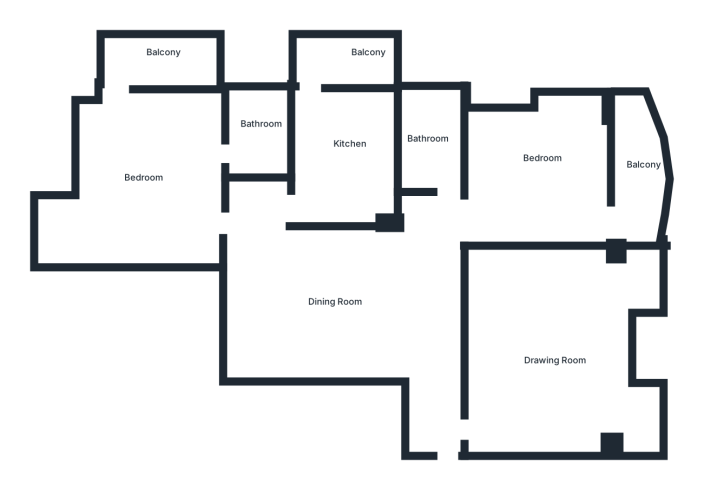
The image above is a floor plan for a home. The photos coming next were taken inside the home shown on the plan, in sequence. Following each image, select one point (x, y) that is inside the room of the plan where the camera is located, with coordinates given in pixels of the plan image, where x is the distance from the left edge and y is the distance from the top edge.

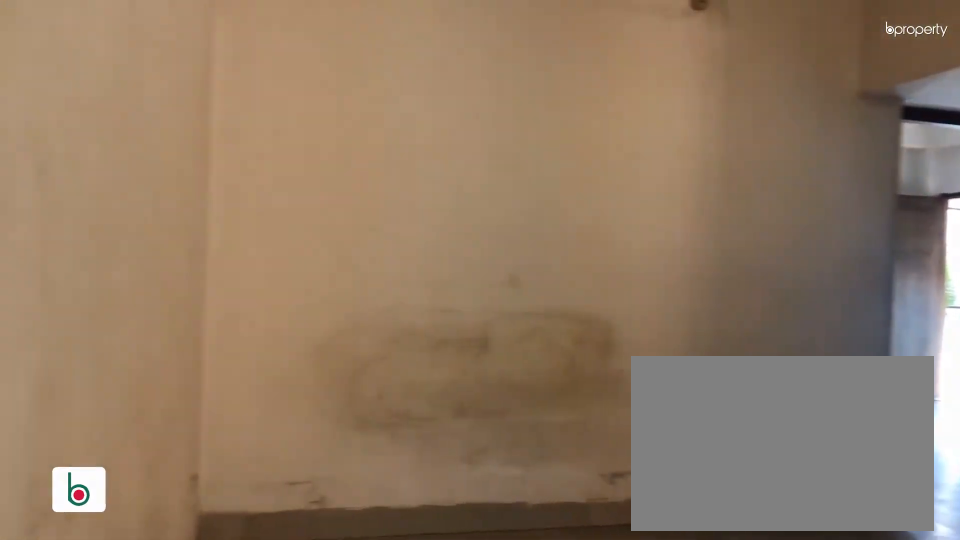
(344, 301)
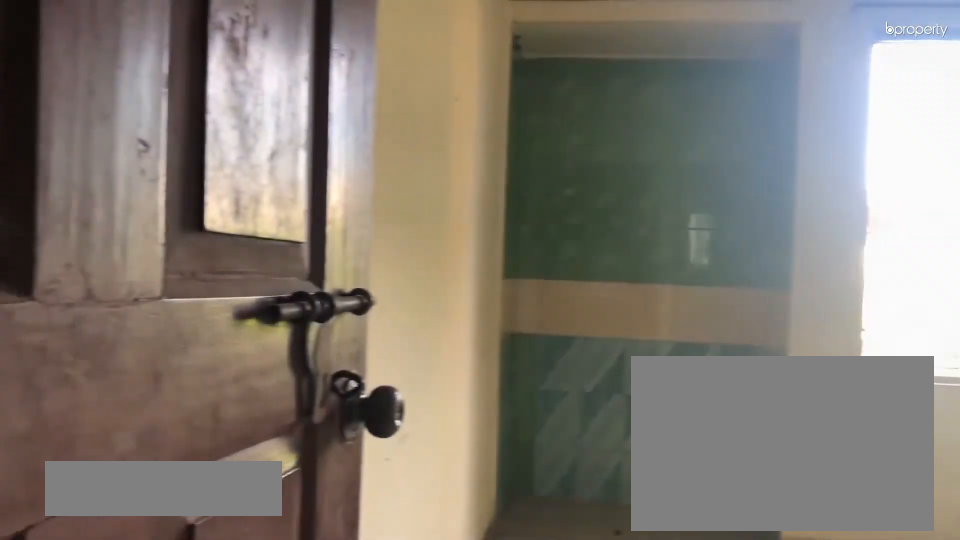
(148, 176)
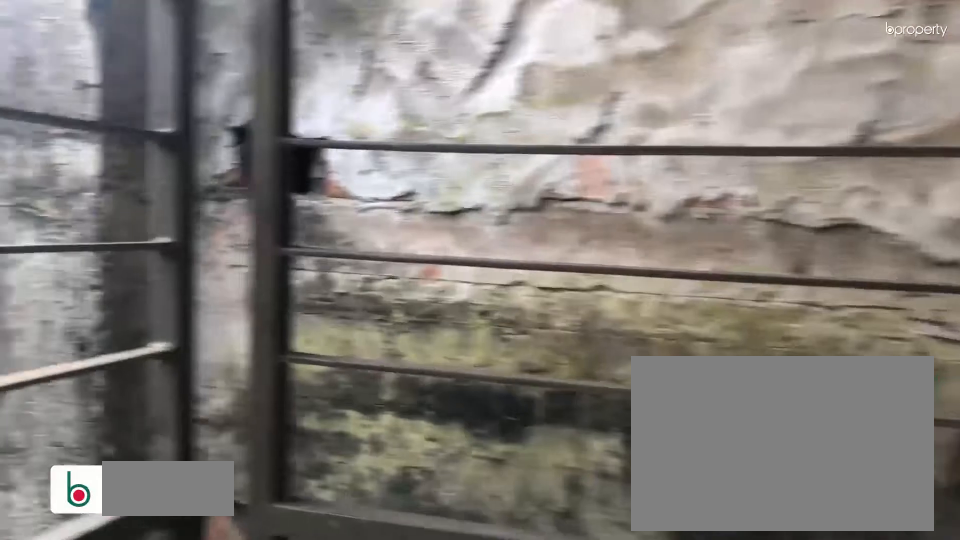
(152, 57)
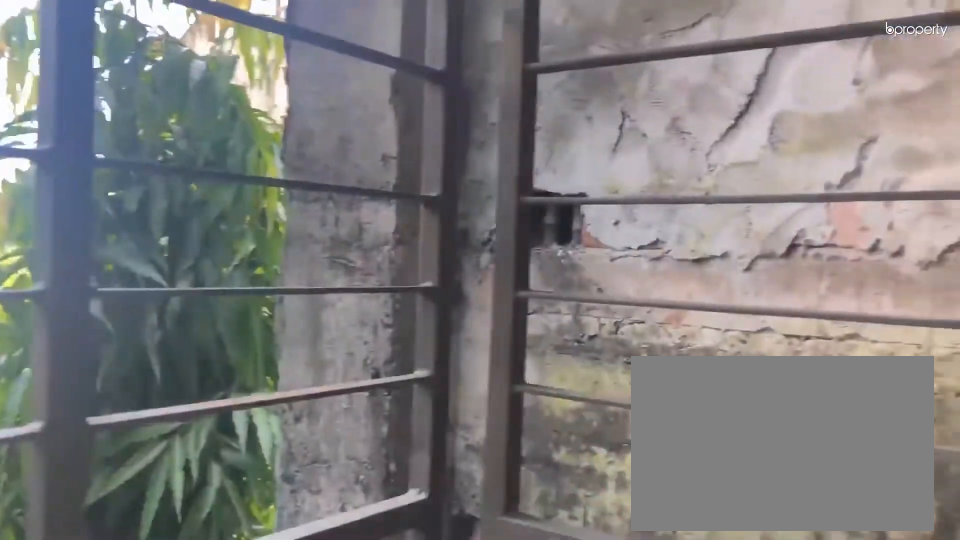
(152, 57)
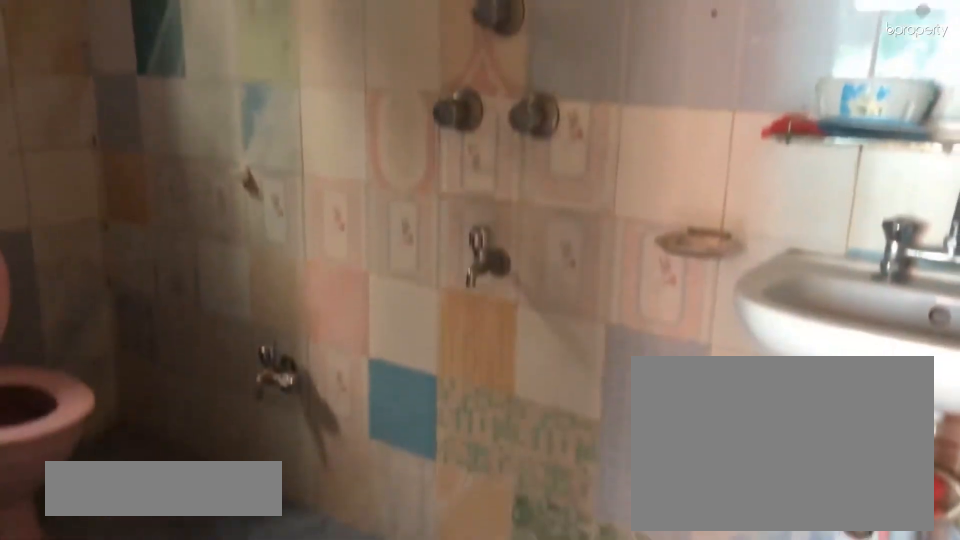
(254, 136)
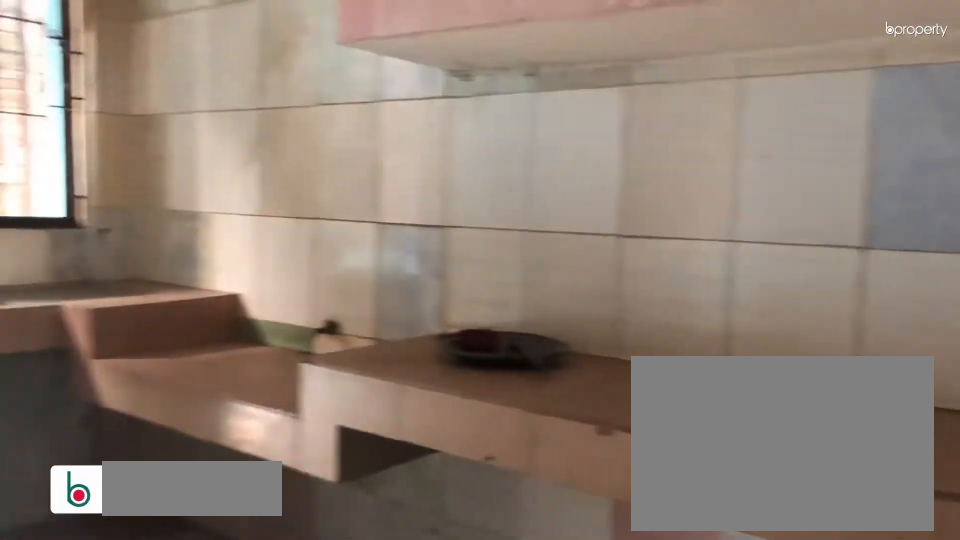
(343, 155)
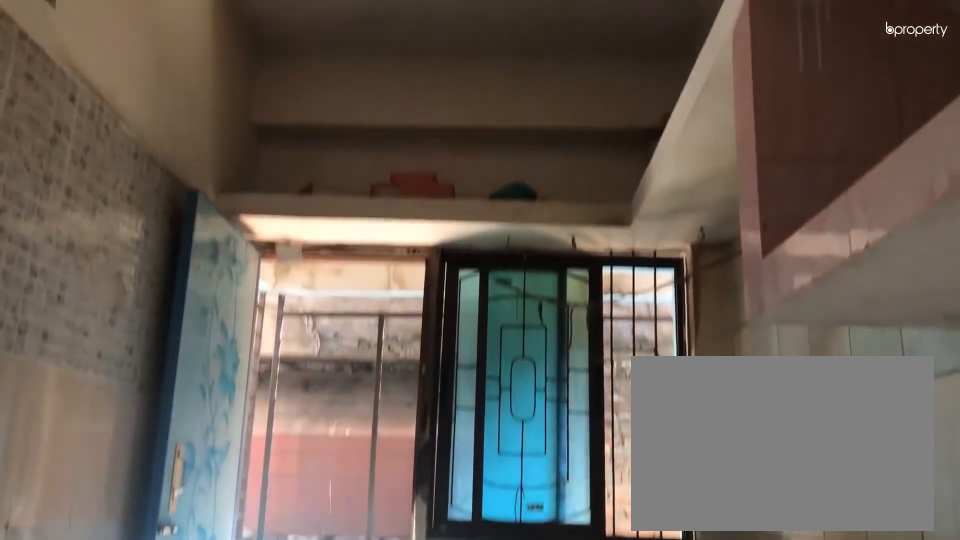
(343, 155)
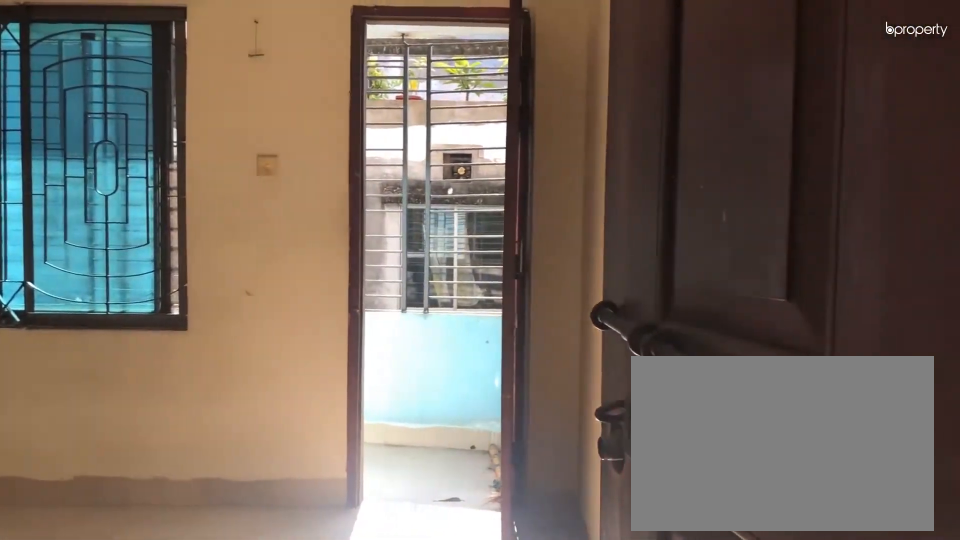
(531, 187)
